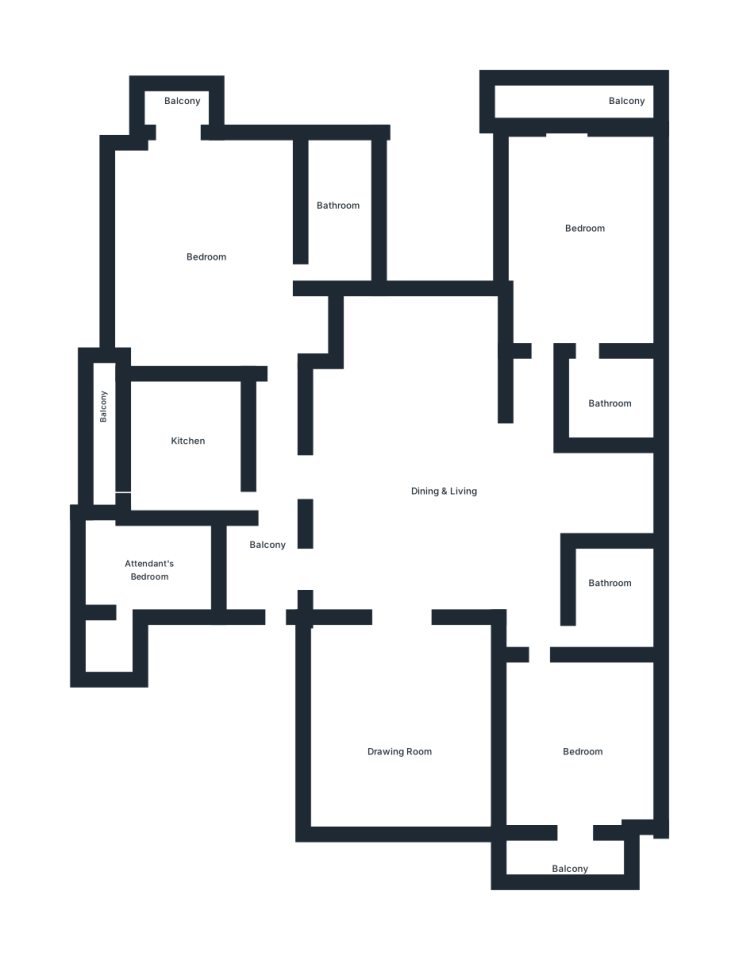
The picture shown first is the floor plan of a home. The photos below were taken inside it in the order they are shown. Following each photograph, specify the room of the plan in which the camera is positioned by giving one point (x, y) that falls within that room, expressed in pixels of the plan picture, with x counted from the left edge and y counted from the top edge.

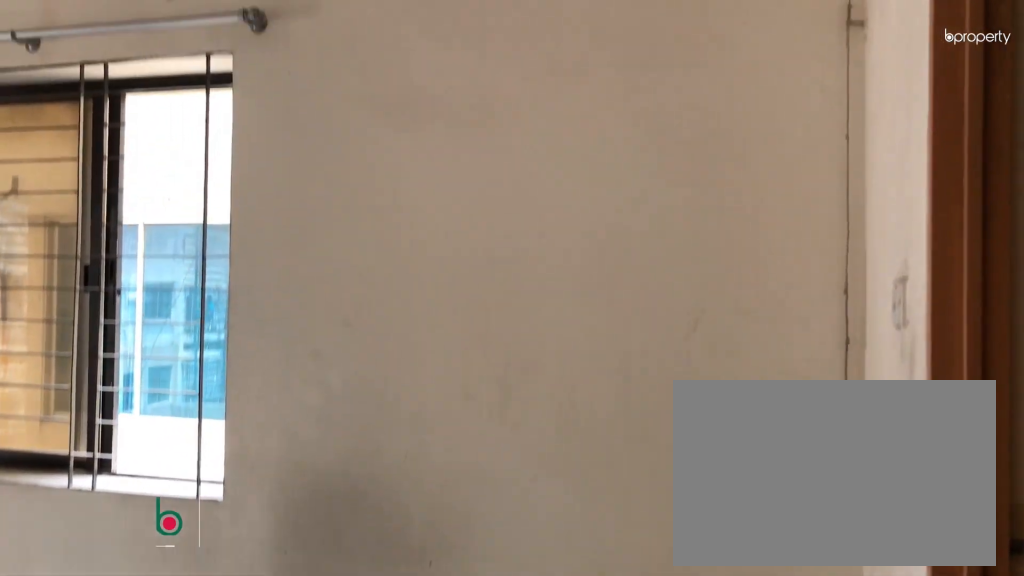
(582, 227)
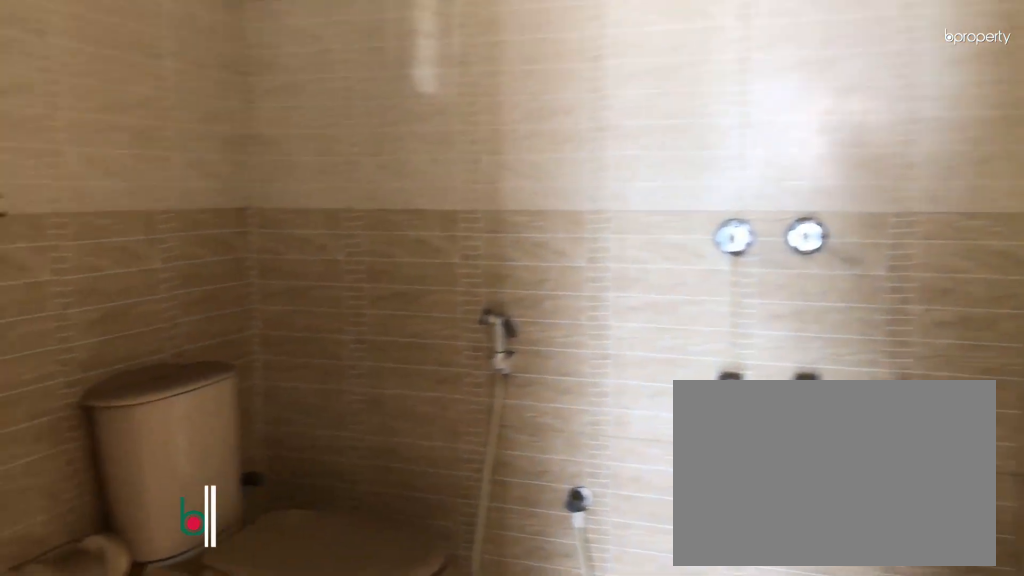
(610, 408)
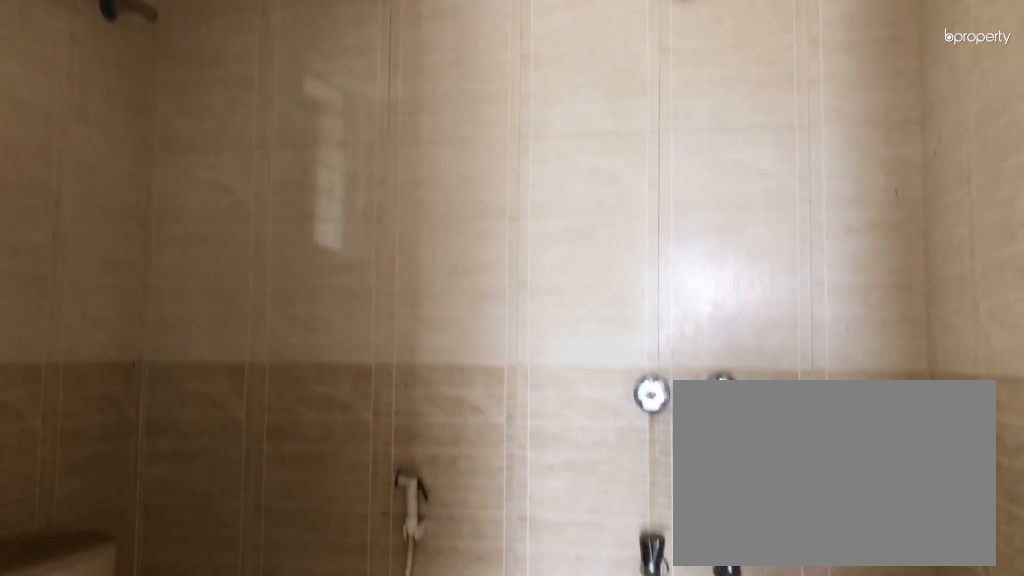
(610, 408)
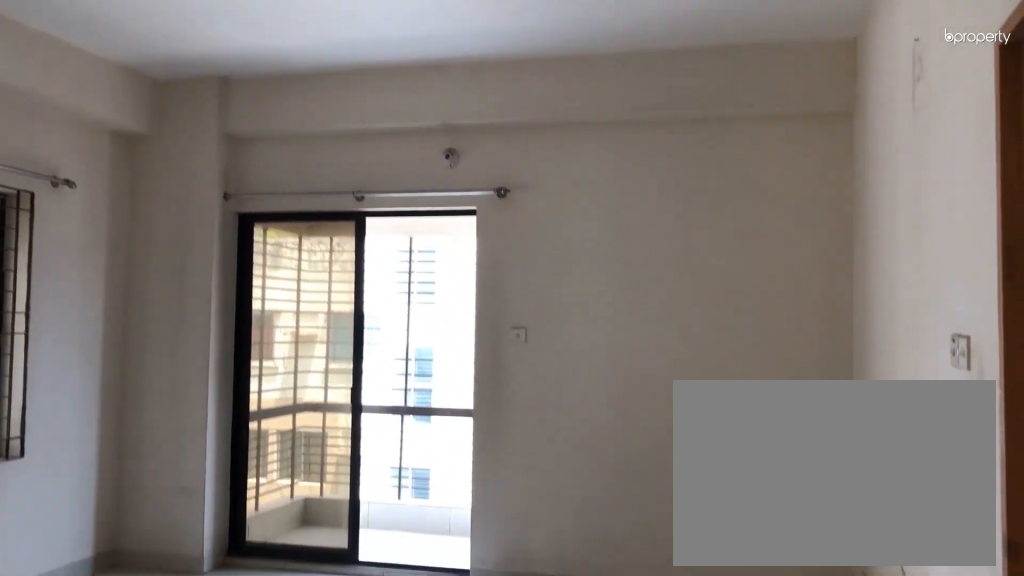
(208, 251)
